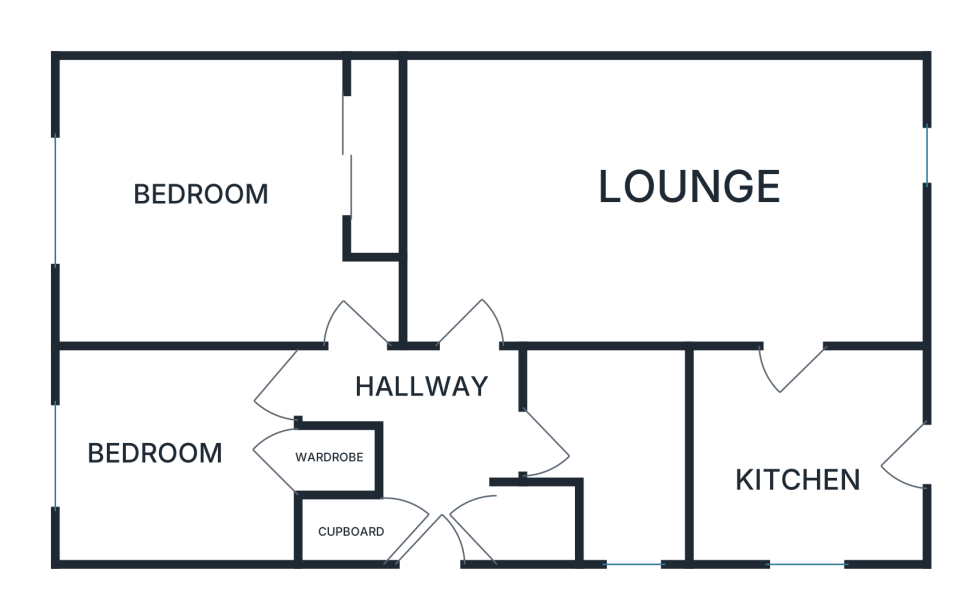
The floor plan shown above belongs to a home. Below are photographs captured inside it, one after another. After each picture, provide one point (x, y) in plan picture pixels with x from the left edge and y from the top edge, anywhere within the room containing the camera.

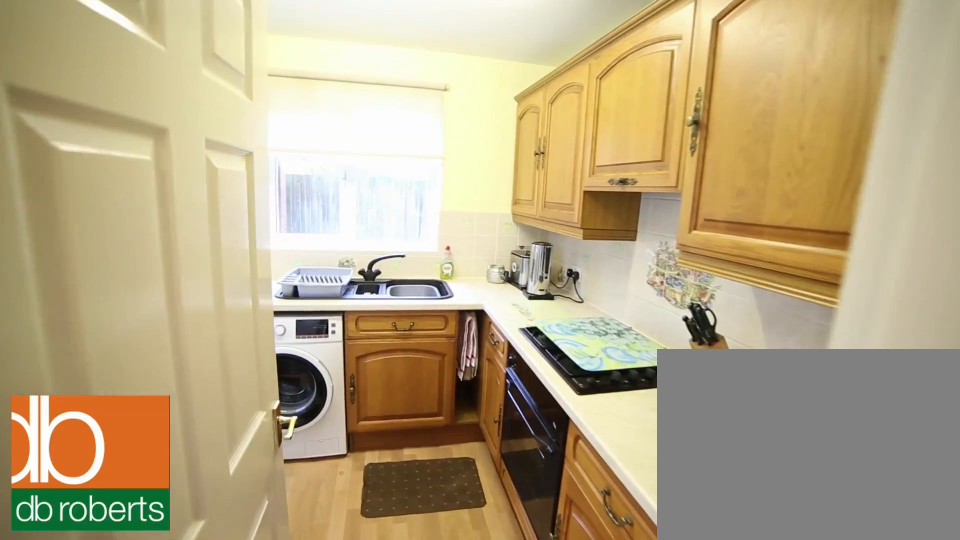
(805, 457)
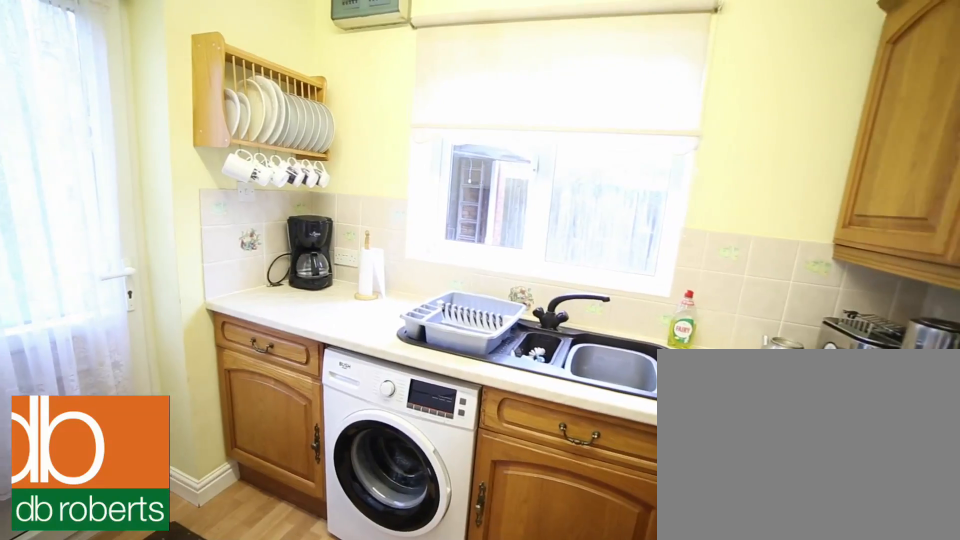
(805, 457)
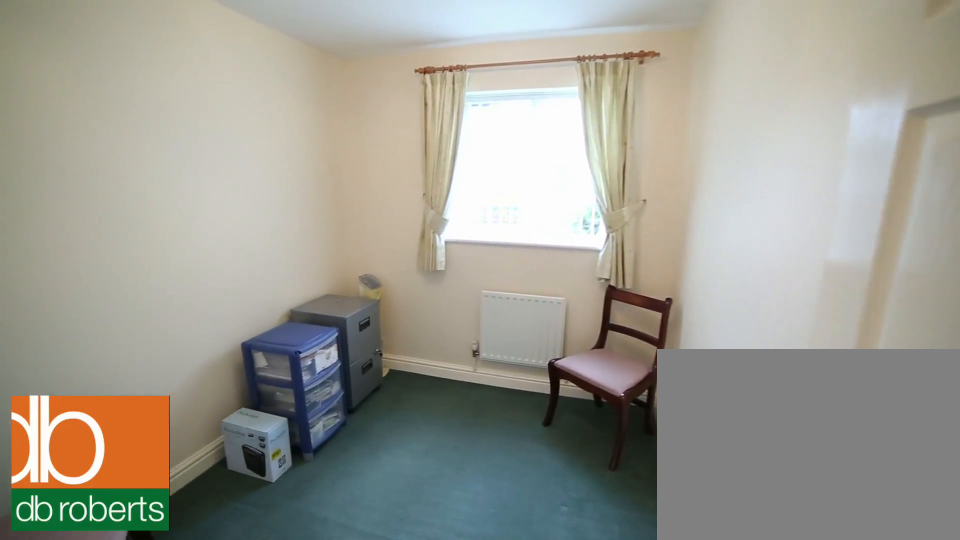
(162, 481)
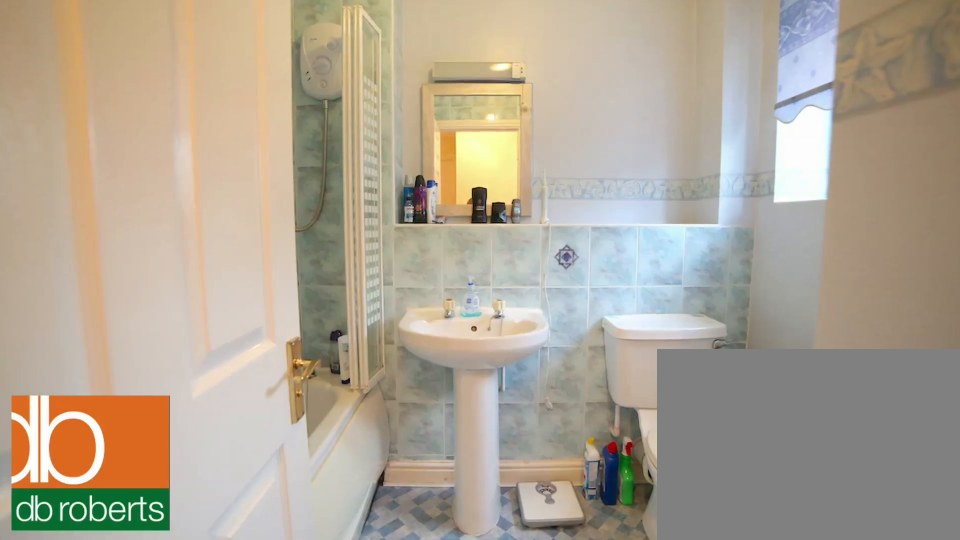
(618, 443)
